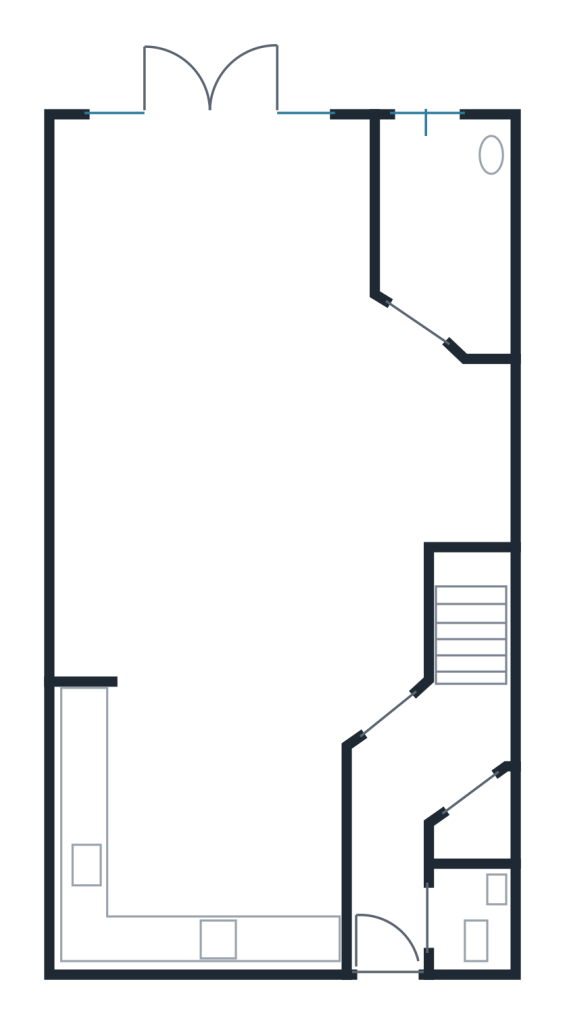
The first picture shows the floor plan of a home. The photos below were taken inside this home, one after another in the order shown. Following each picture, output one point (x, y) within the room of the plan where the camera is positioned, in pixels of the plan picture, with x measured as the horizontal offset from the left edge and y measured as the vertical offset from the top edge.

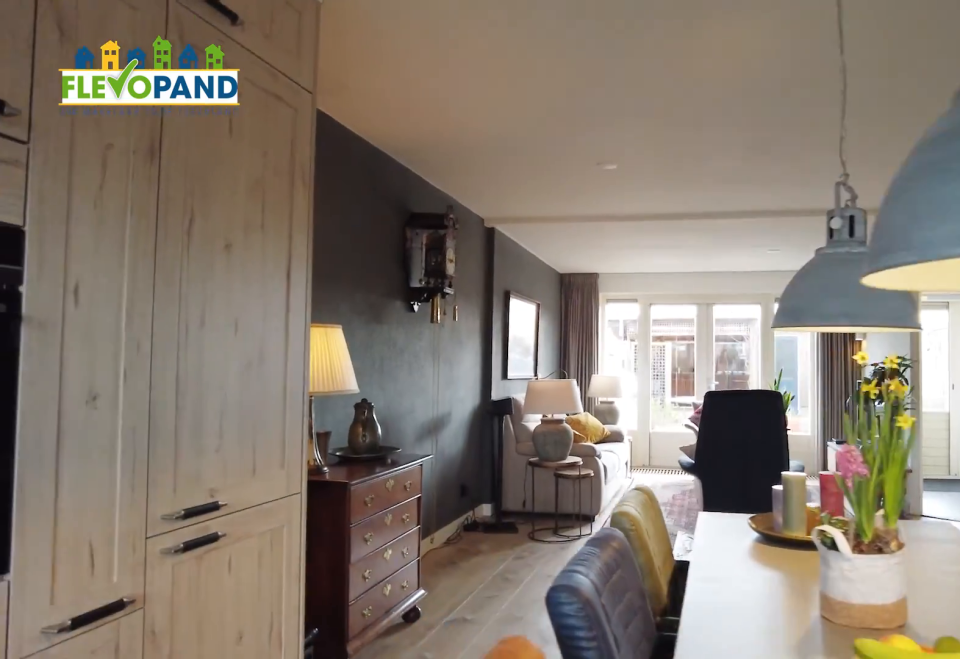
(206, 819)
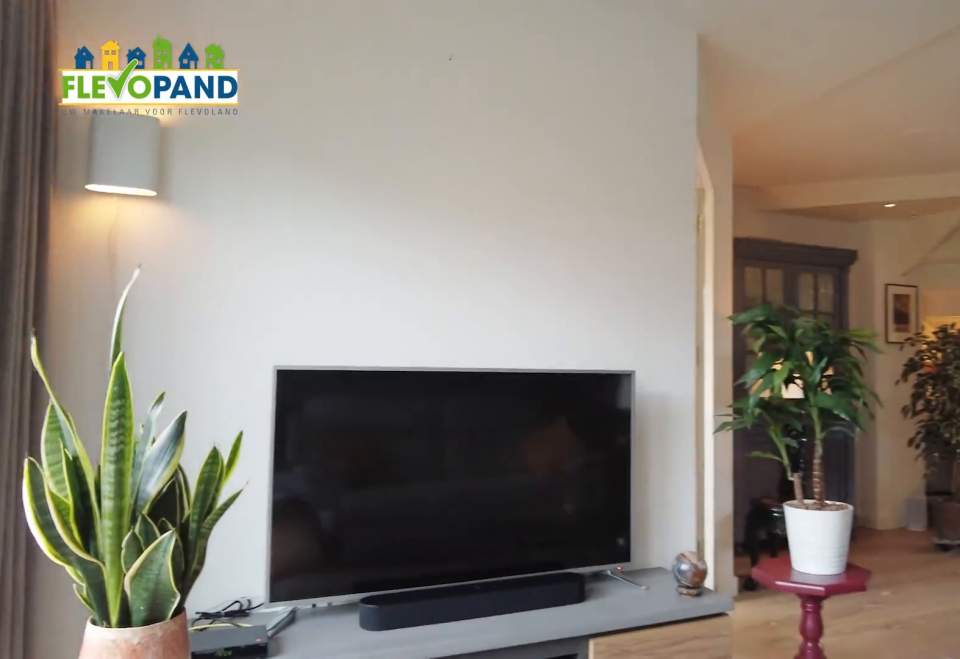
(366, 470)
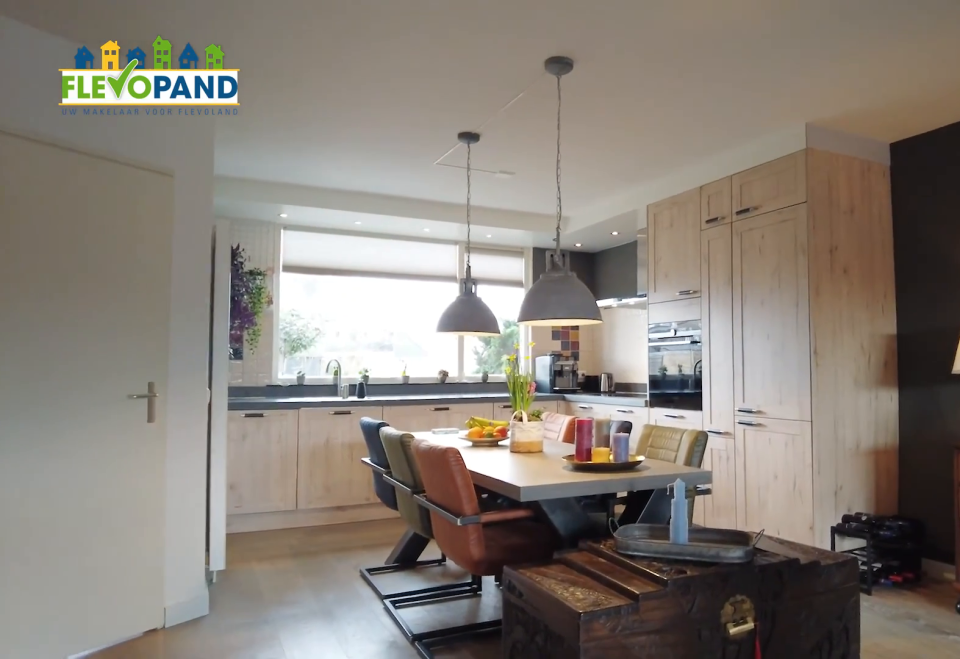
(366, 470)
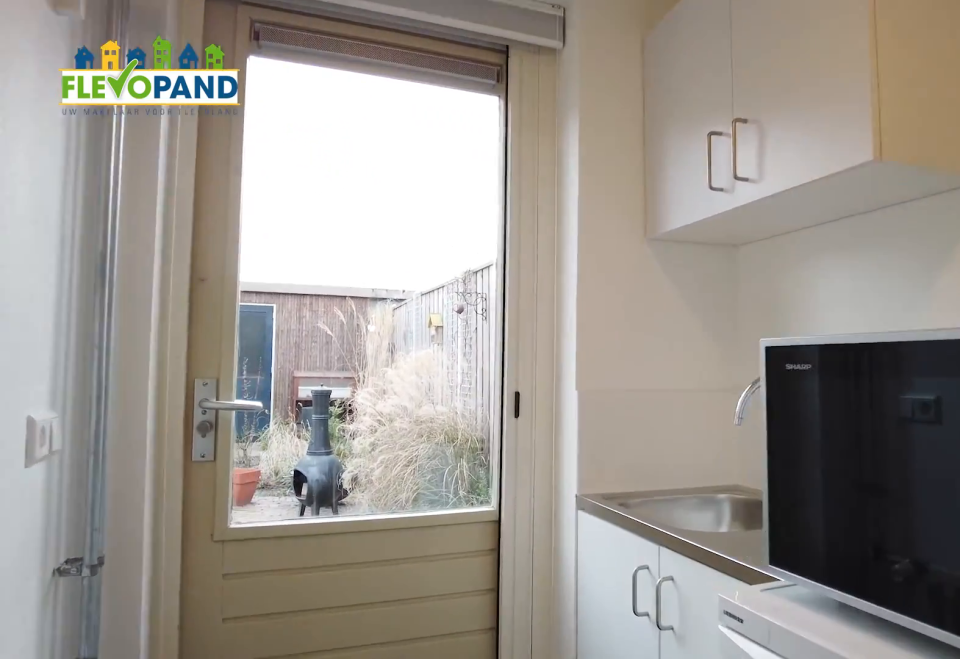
(444, 226)
